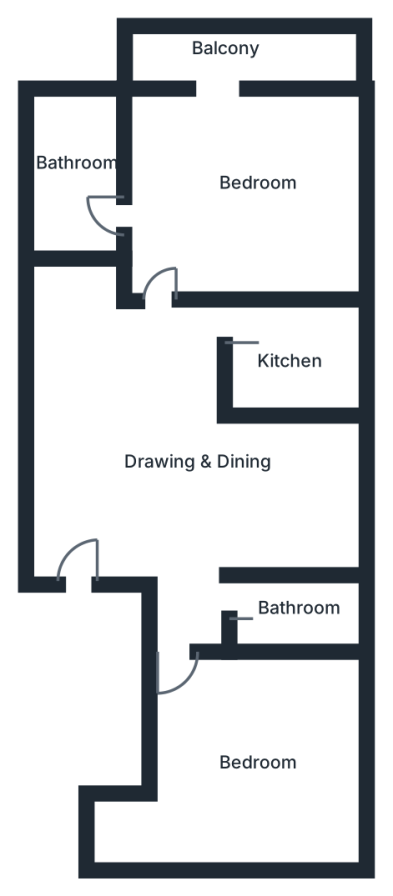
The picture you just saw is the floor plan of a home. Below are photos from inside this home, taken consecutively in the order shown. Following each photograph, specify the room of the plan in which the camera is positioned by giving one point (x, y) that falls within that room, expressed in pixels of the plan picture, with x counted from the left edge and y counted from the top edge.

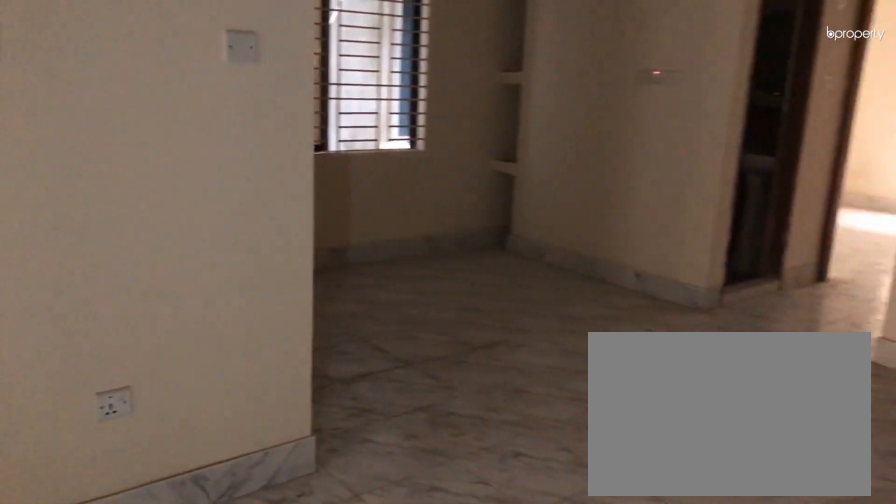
(176, 469)
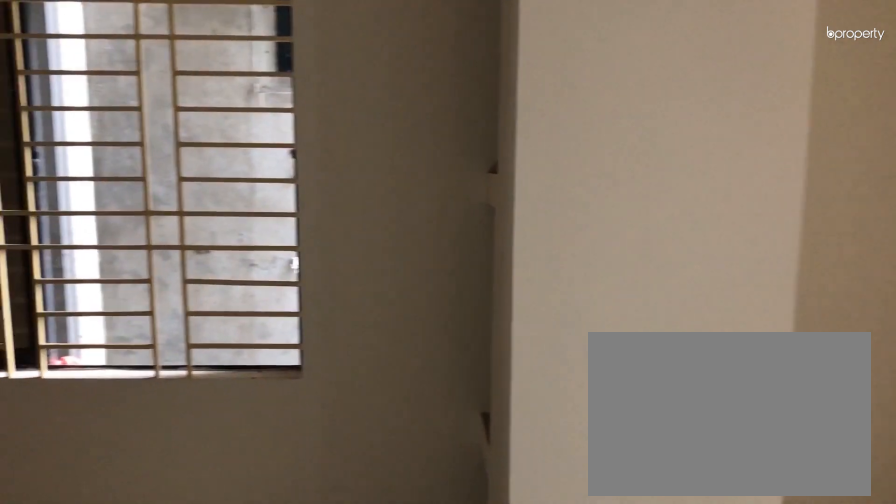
(254, 780)
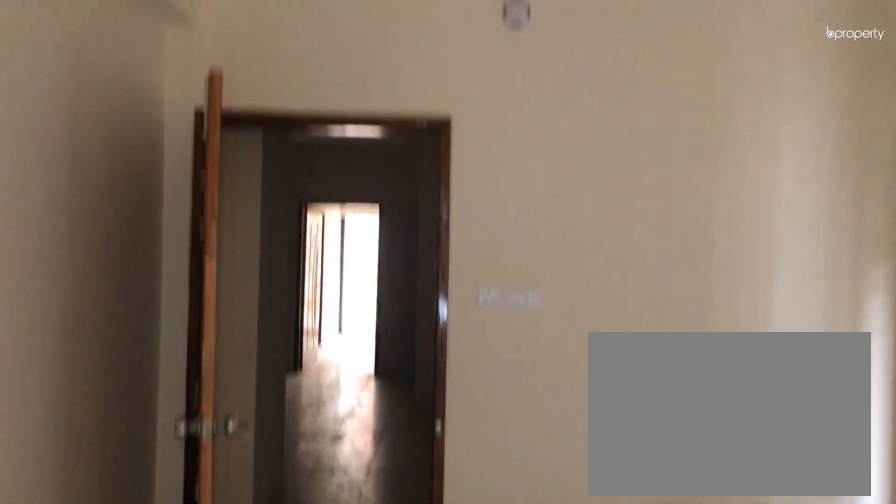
(254, 780)
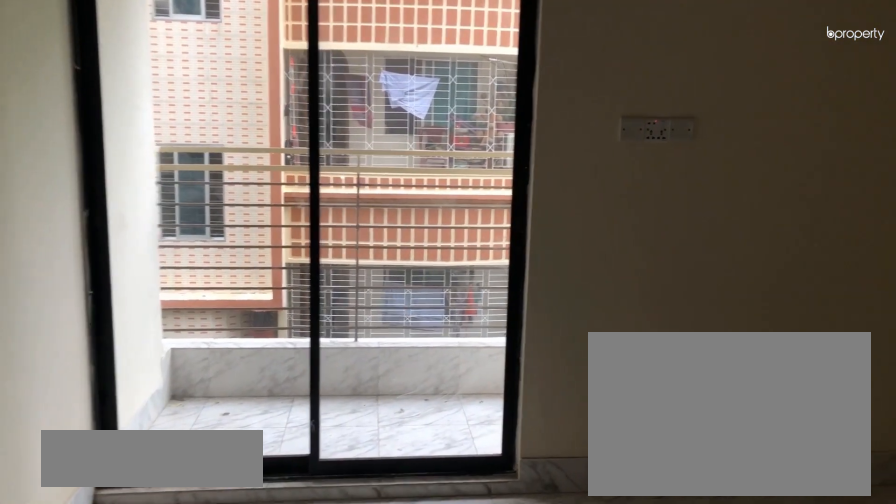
(250, 197)
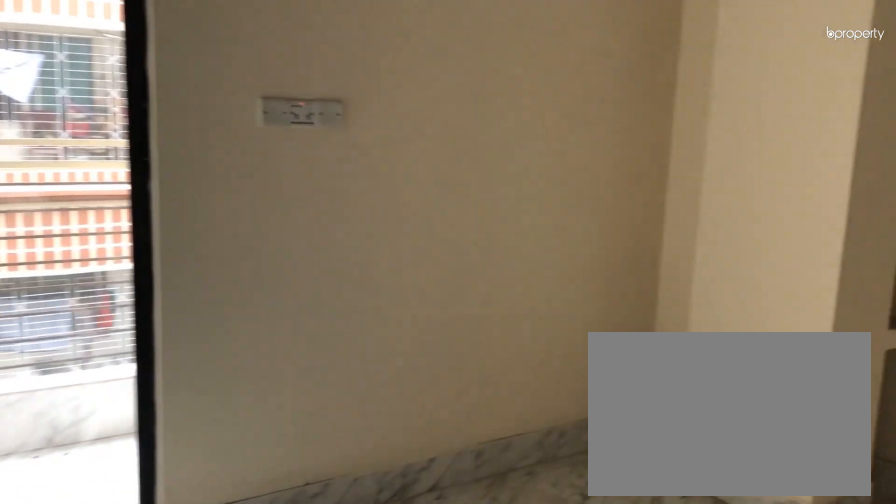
(250, 197)
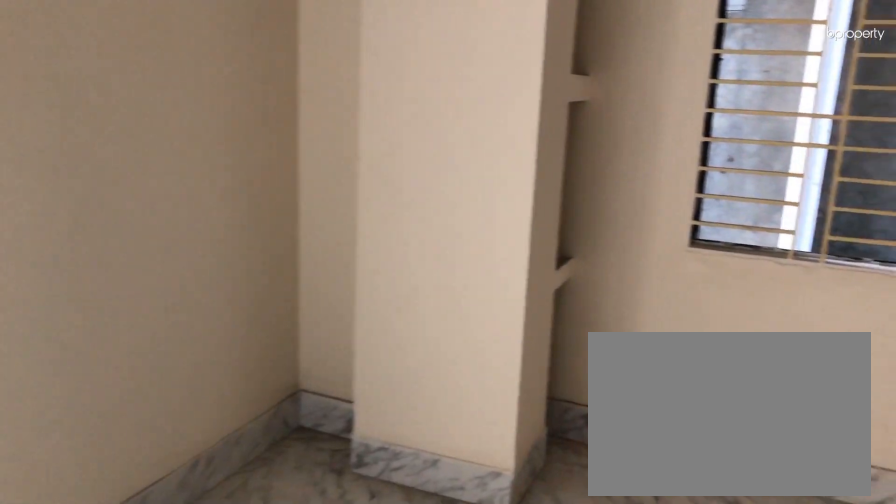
(250, 197)
